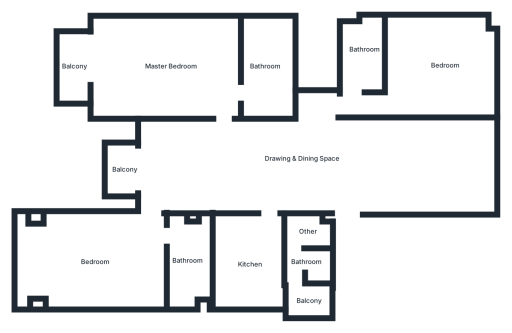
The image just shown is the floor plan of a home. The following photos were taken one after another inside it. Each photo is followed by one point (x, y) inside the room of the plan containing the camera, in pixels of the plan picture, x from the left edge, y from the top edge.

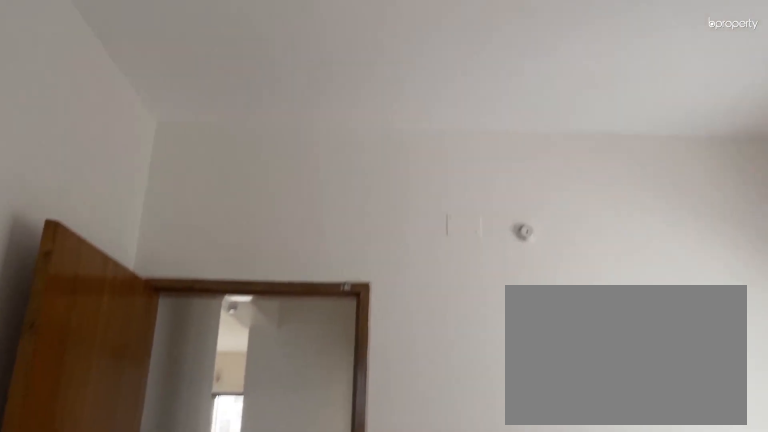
(425, 66)
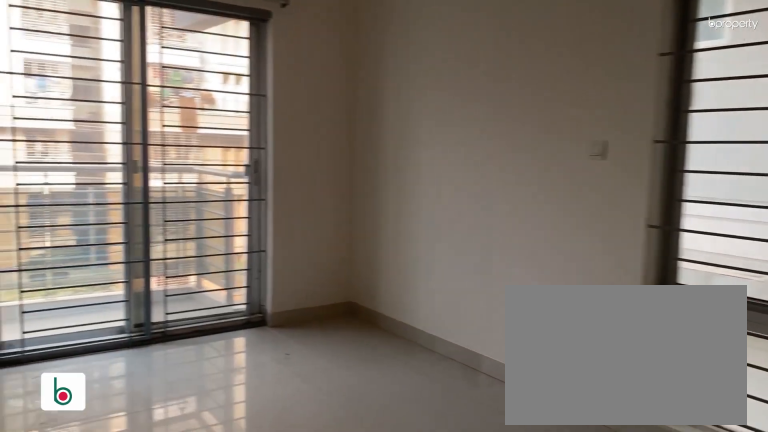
(178, 65)
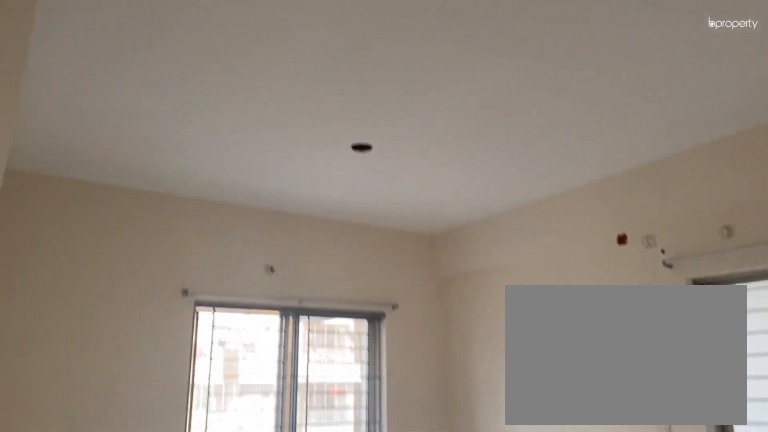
(178, 65)
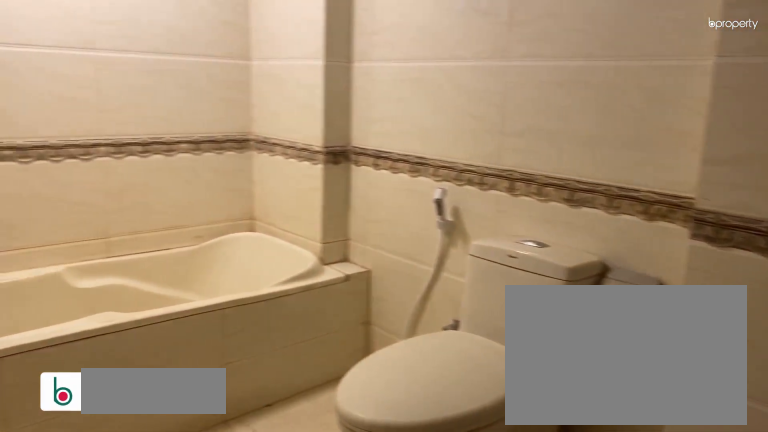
(261, 66)
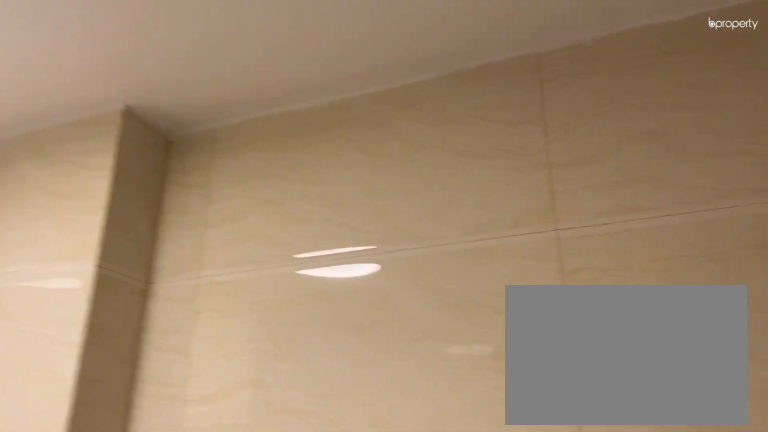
(261, 66)
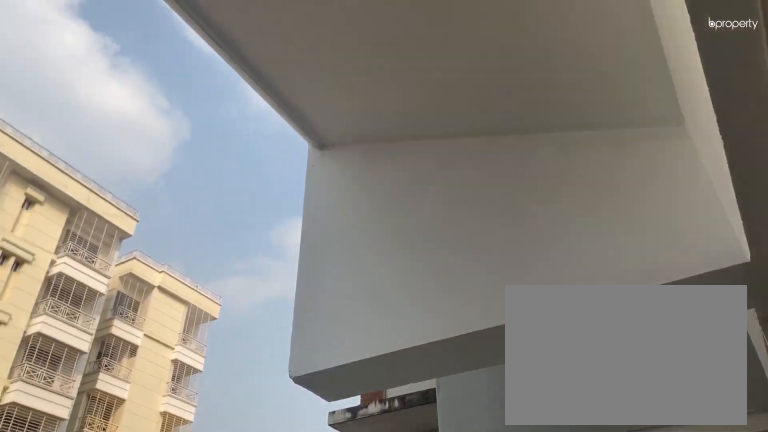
(75, 64)
